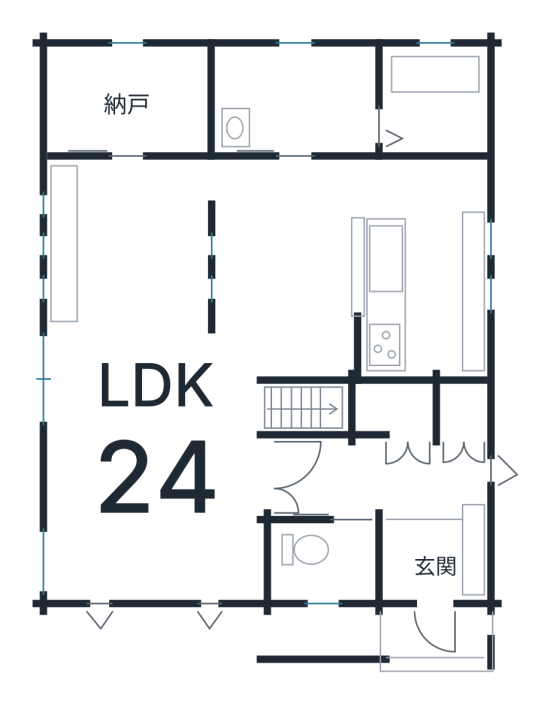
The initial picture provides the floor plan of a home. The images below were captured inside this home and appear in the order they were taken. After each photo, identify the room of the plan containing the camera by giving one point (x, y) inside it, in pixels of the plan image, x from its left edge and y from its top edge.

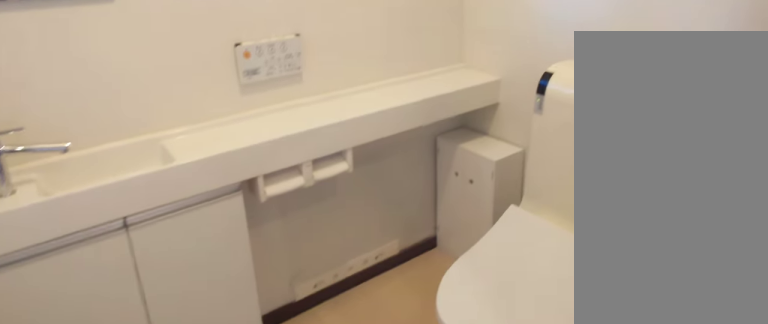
(322, 561)
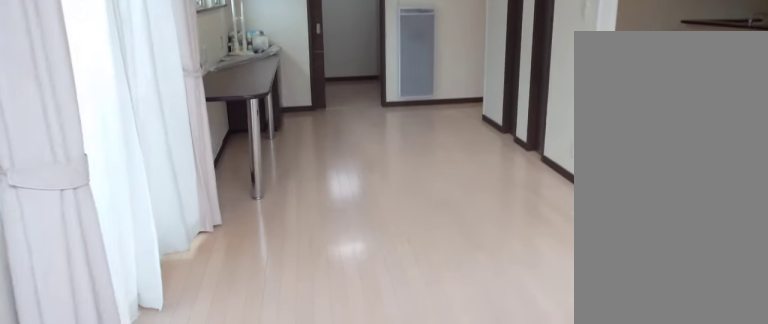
(161, 390)
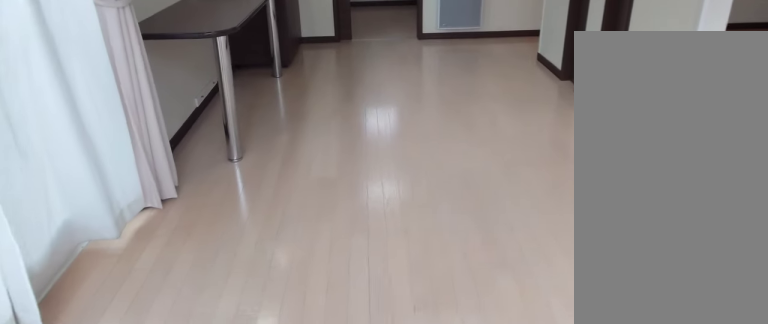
(161, 390)
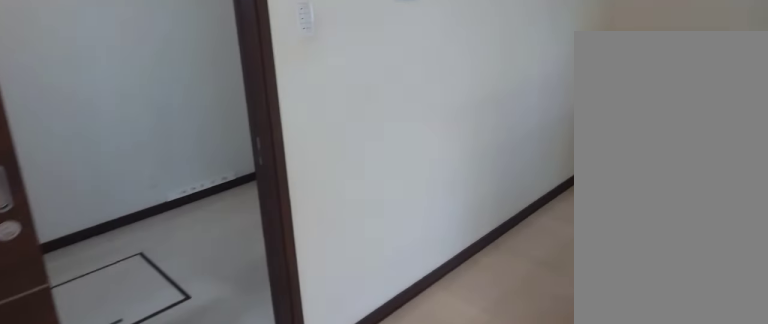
(272, 276)
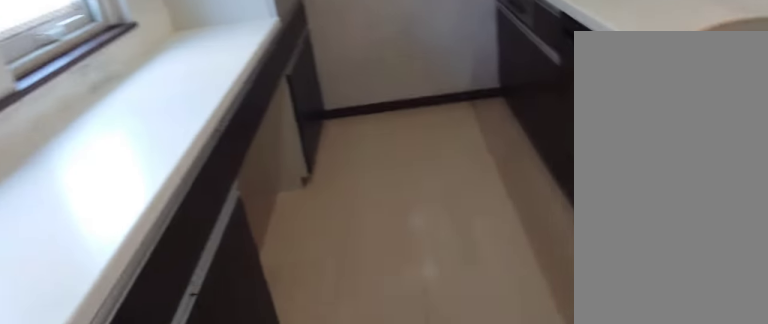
(416, 292)
